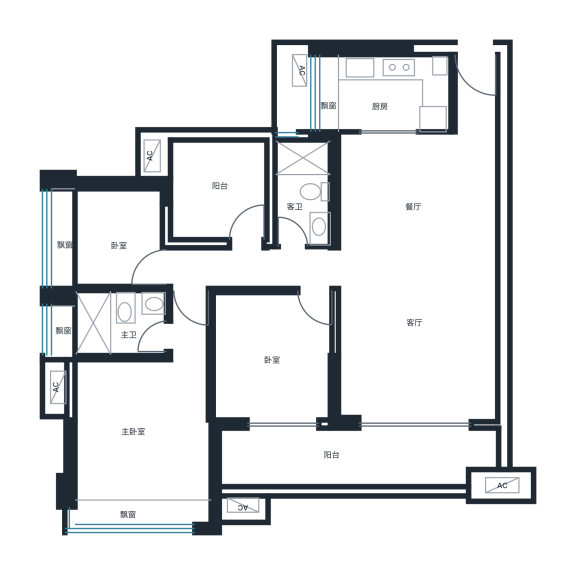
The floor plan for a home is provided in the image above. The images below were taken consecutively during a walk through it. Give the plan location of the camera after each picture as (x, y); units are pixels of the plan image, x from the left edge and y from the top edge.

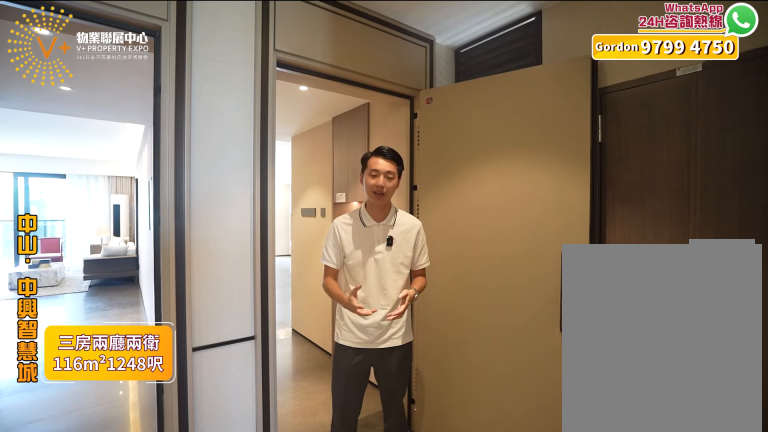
(451, 85)
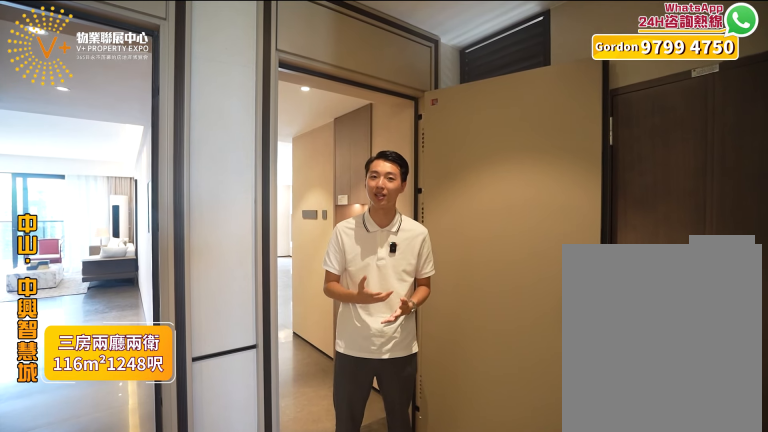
(472, 78)
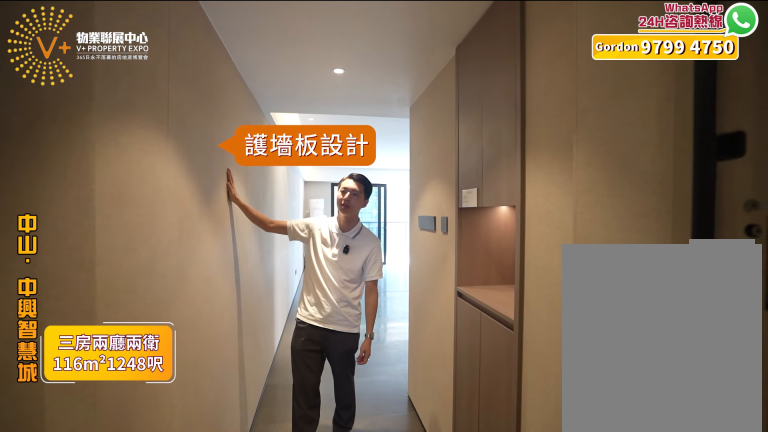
(461, 88)
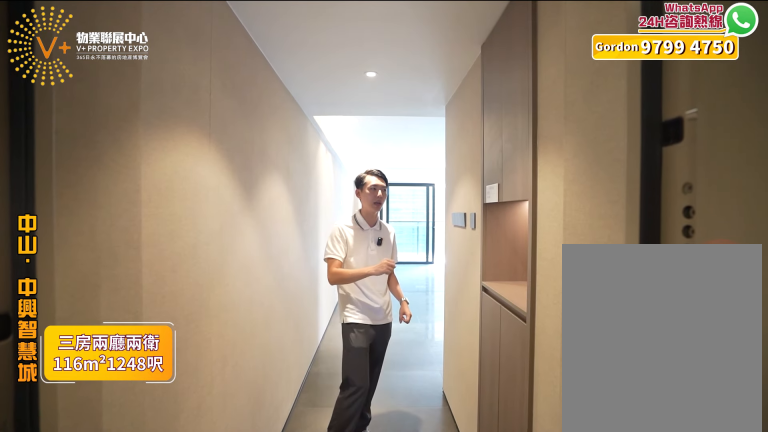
(466, 84)
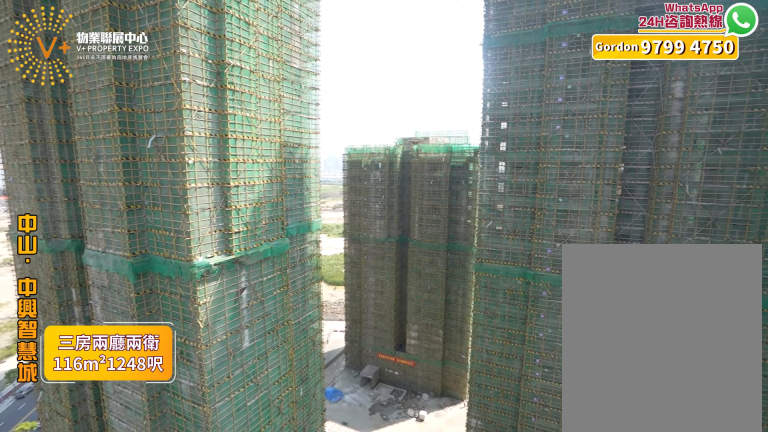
(405, 443)
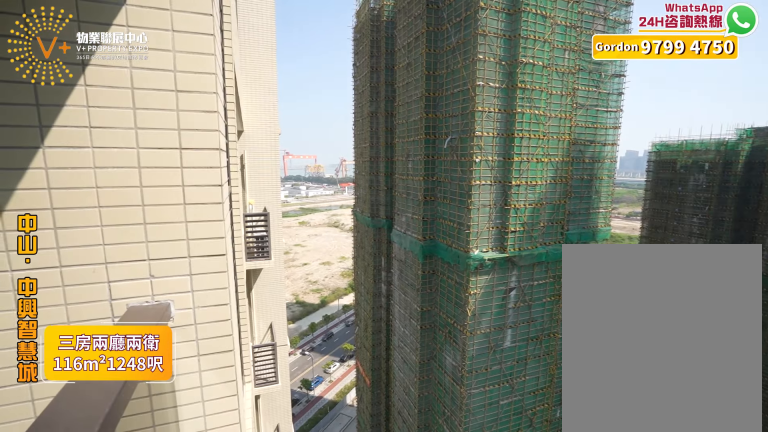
(408, 434)
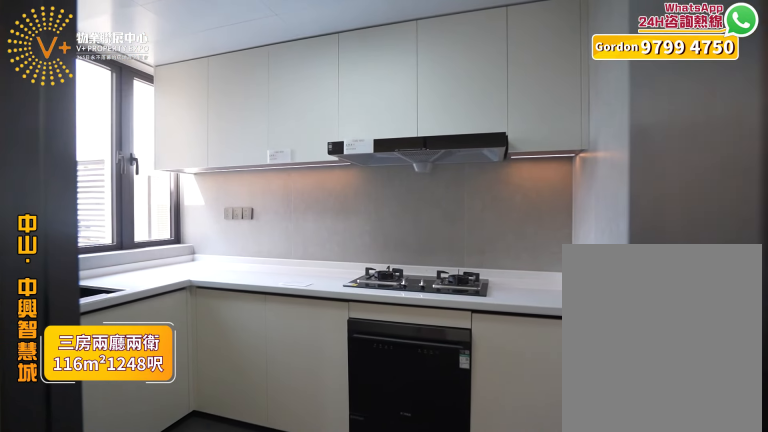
(387, 92)
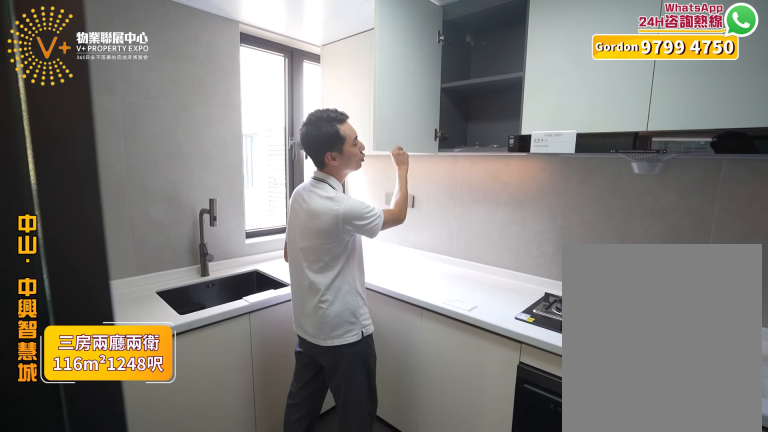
(391, 98)
